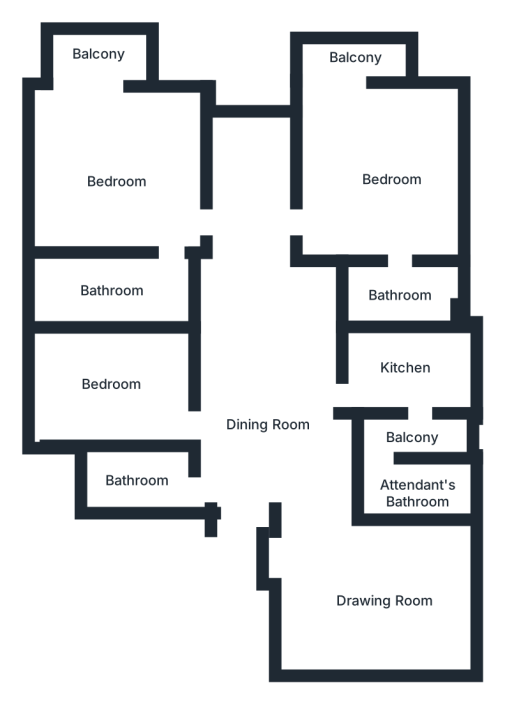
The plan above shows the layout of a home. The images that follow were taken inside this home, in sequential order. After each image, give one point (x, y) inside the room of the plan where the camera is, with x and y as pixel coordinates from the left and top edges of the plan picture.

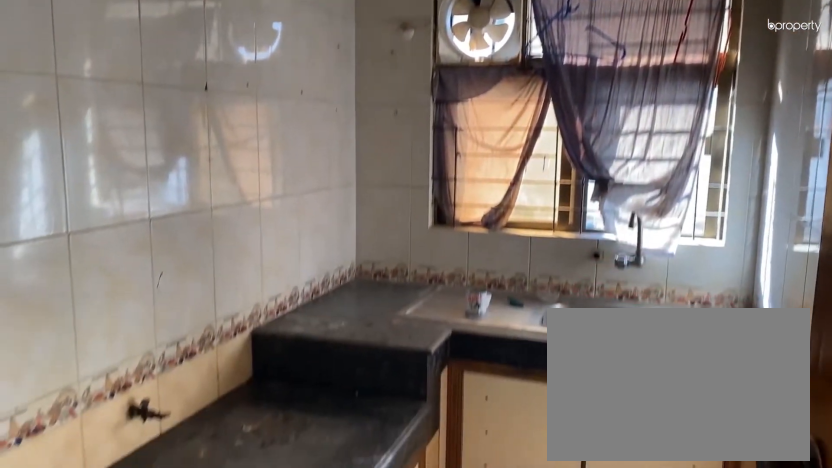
(403, 369)
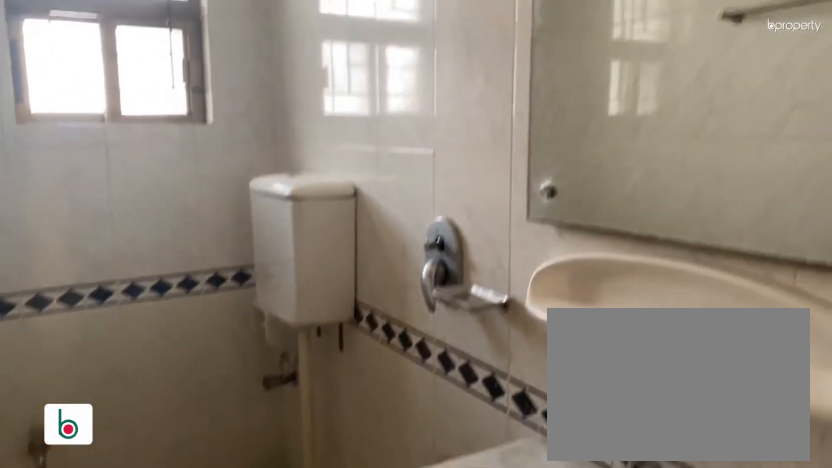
(135, 477)
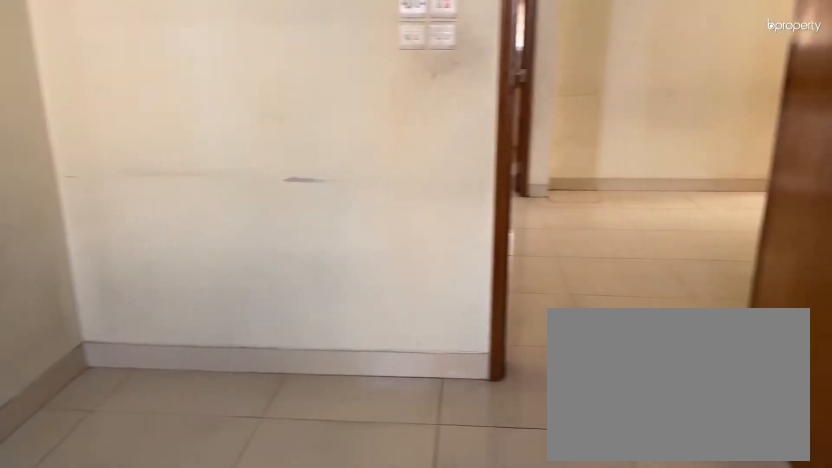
(110, 376)
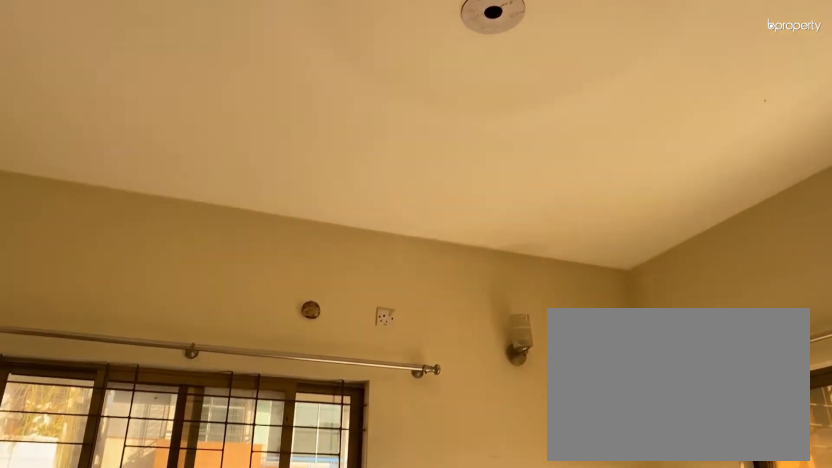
(120, 182)
